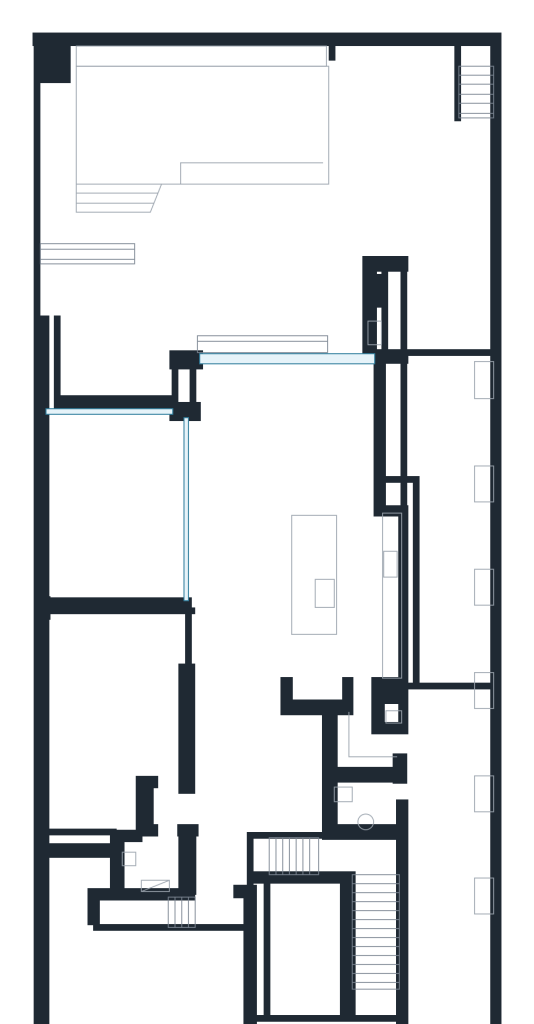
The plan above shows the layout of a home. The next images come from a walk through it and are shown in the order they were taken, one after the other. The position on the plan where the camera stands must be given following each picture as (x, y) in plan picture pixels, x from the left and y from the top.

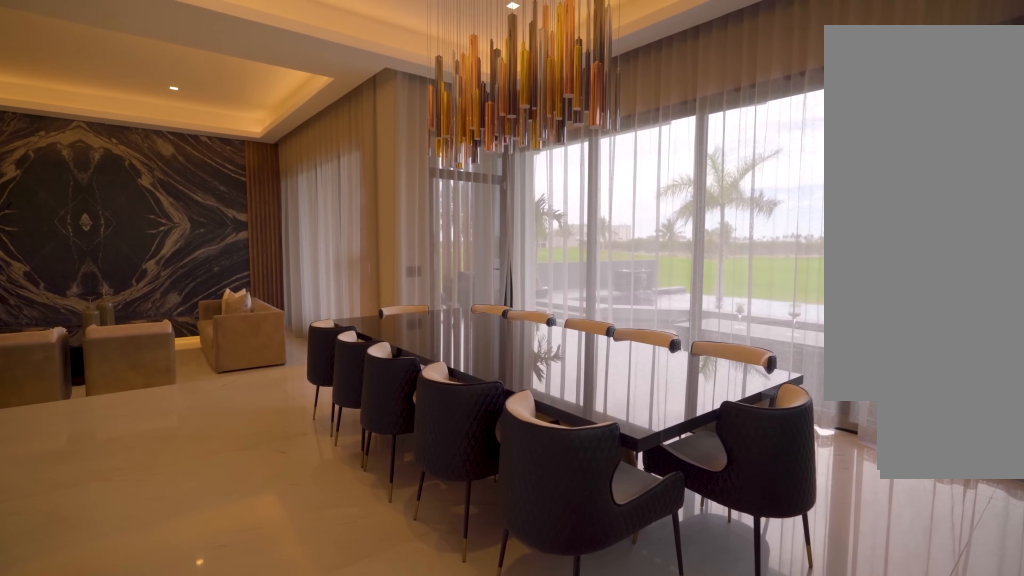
(328, 490)
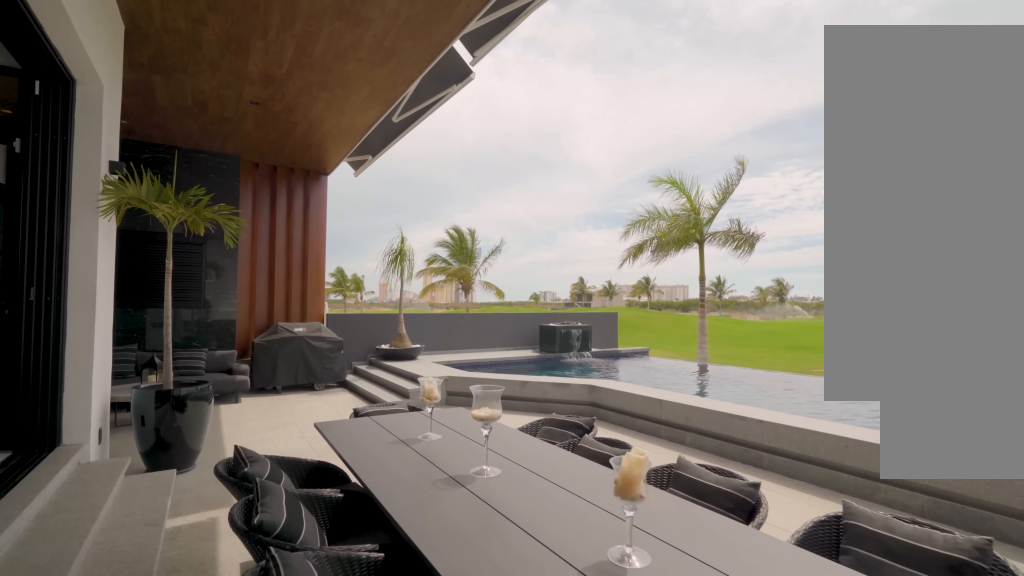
(335, 322)
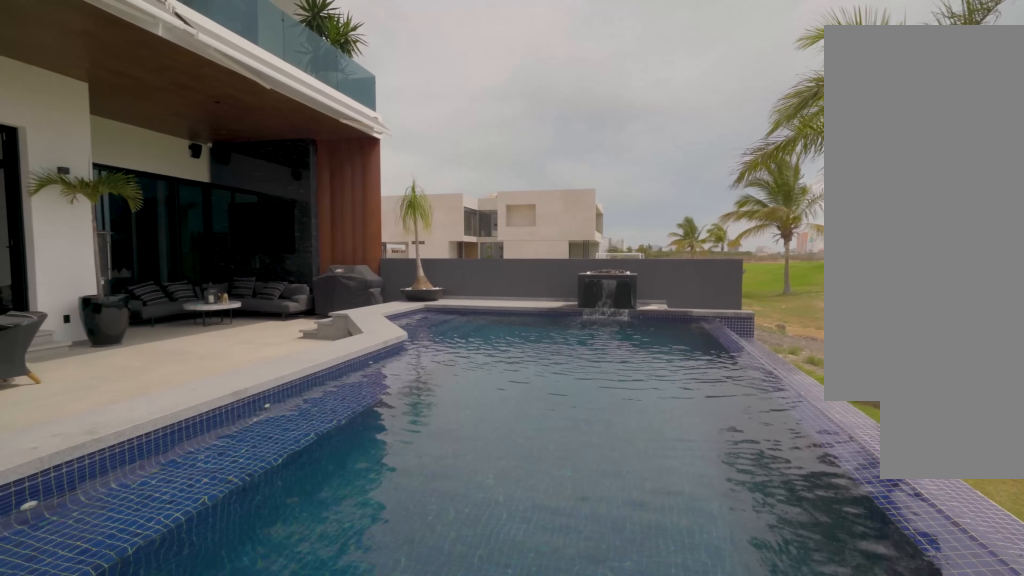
(369, 129)
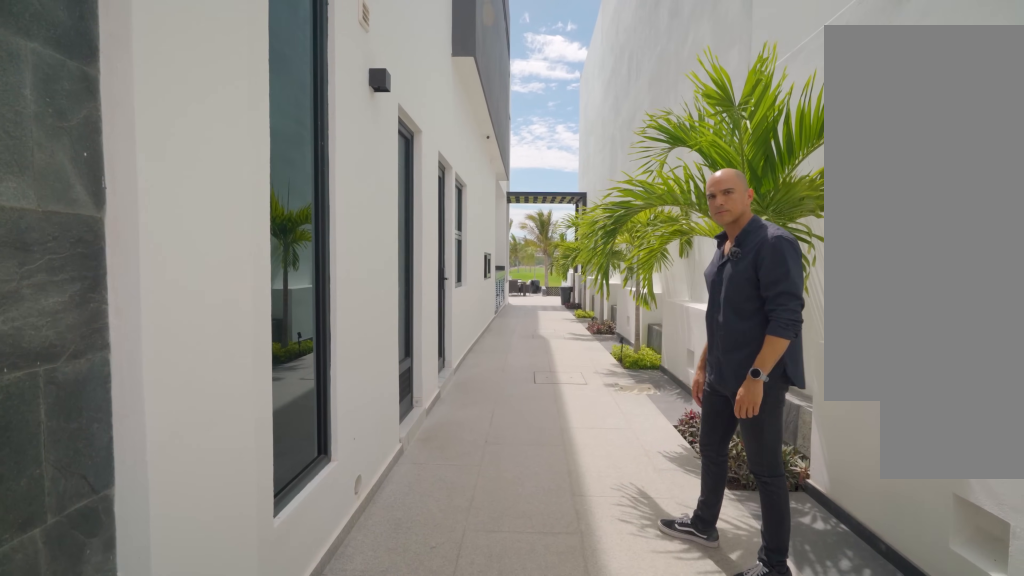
(442, 938)
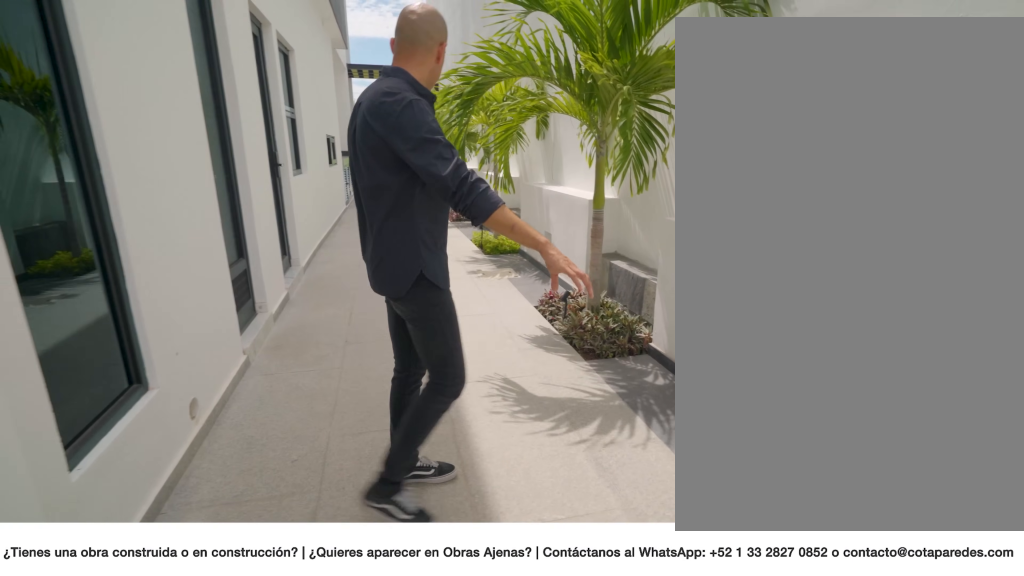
(442, 938)
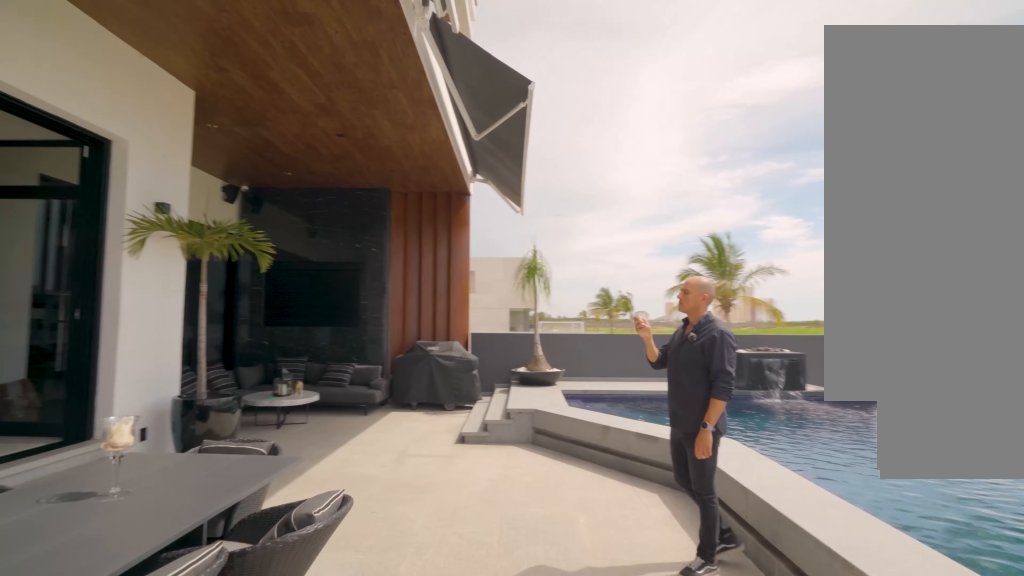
(348, 264)
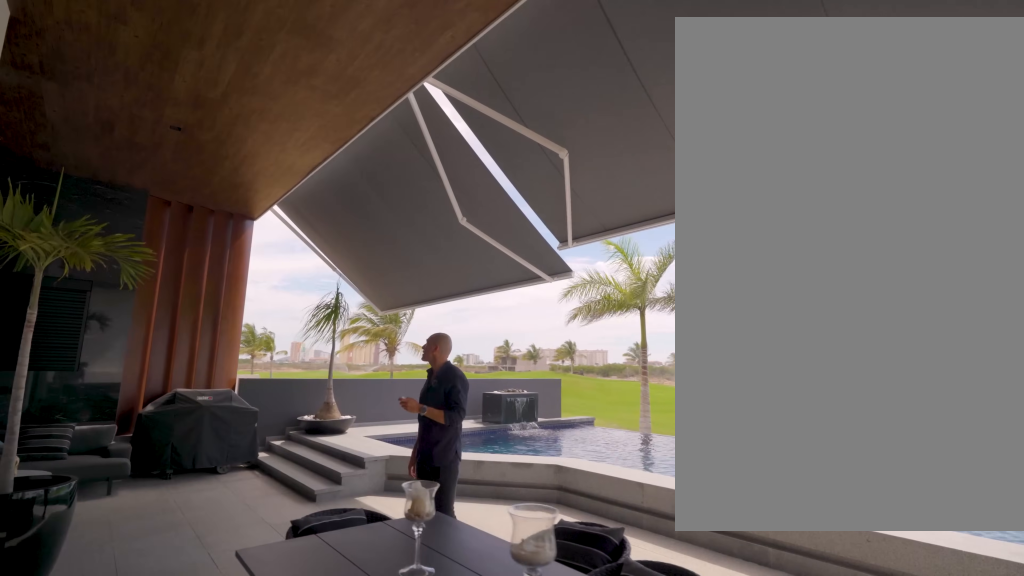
(335, 303)
